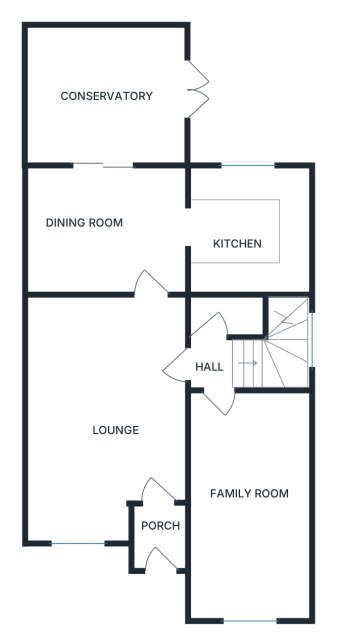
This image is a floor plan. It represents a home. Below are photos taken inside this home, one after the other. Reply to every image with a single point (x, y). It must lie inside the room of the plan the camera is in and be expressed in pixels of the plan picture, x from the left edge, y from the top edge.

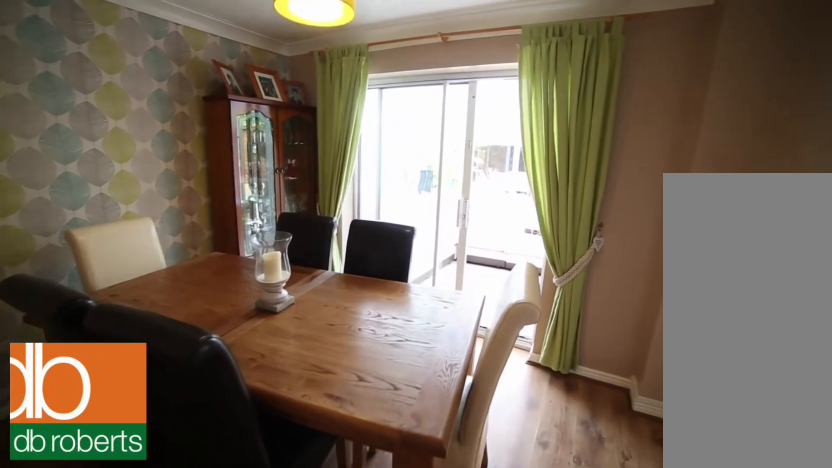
(106, 228)
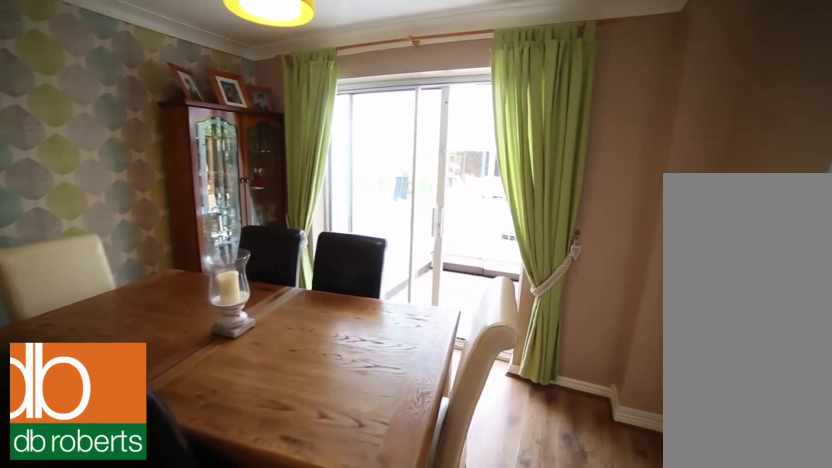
(106, 228)
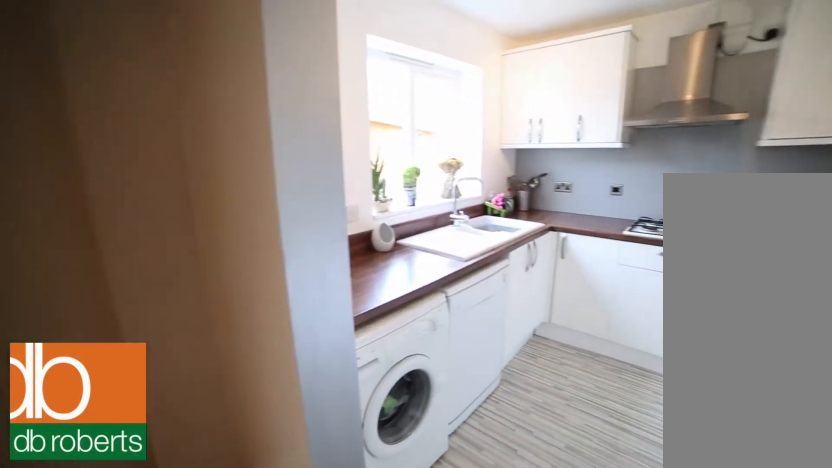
(249, 230)
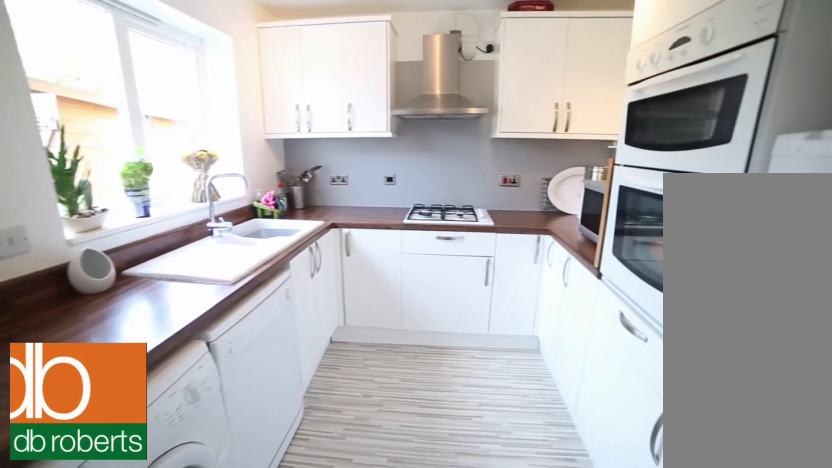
(249, 230)
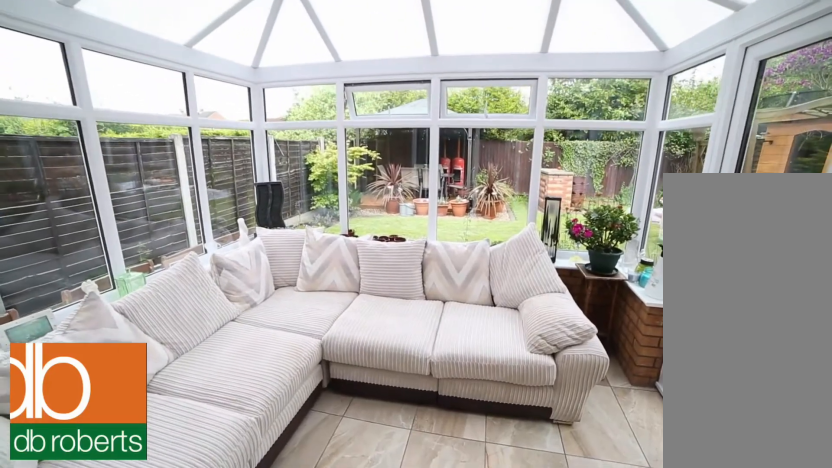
(110, 96)
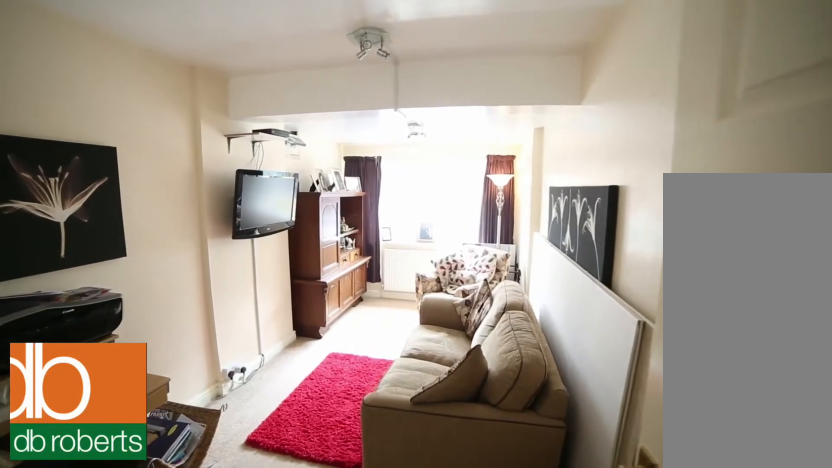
(249, 506)
